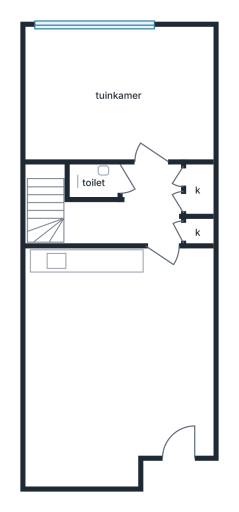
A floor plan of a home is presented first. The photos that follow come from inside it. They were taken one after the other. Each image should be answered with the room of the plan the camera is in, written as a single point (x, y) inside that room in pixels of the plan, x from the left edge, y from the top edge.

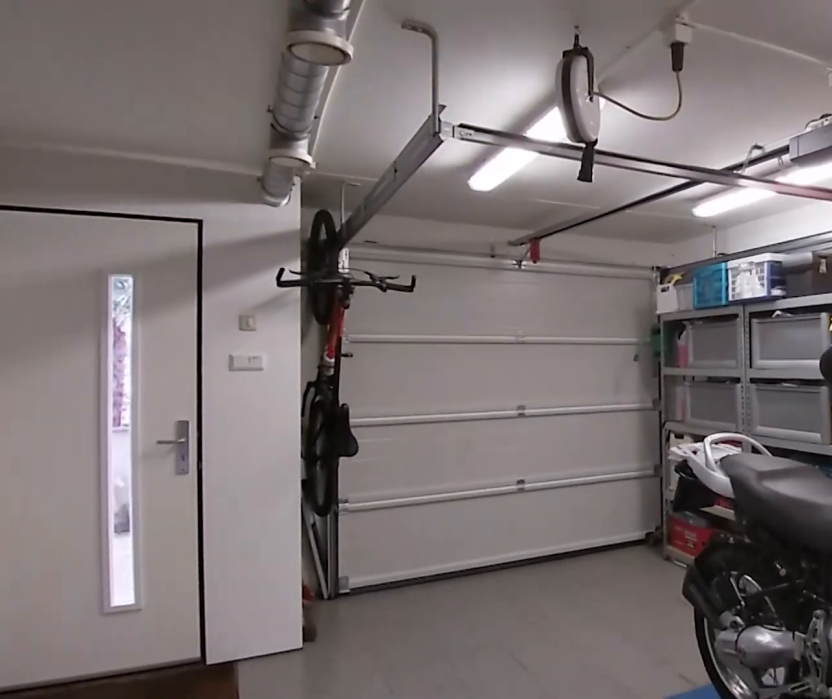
(46, 350)
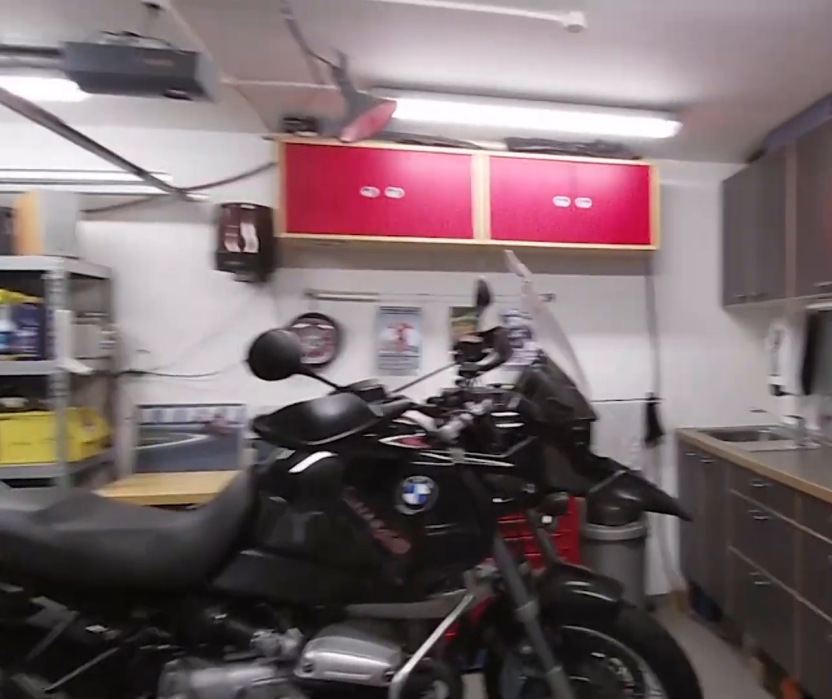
(46, 350)
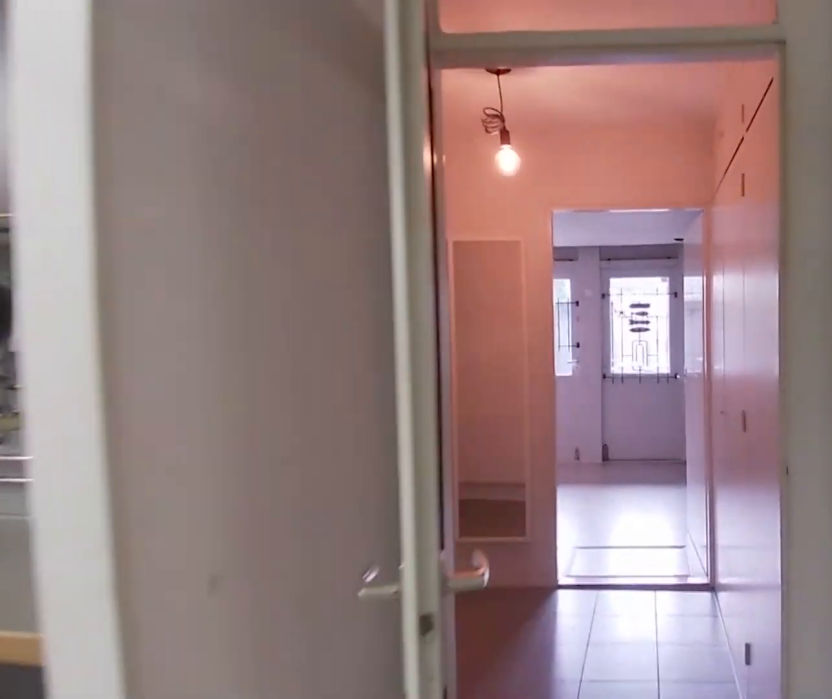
(46, 350)
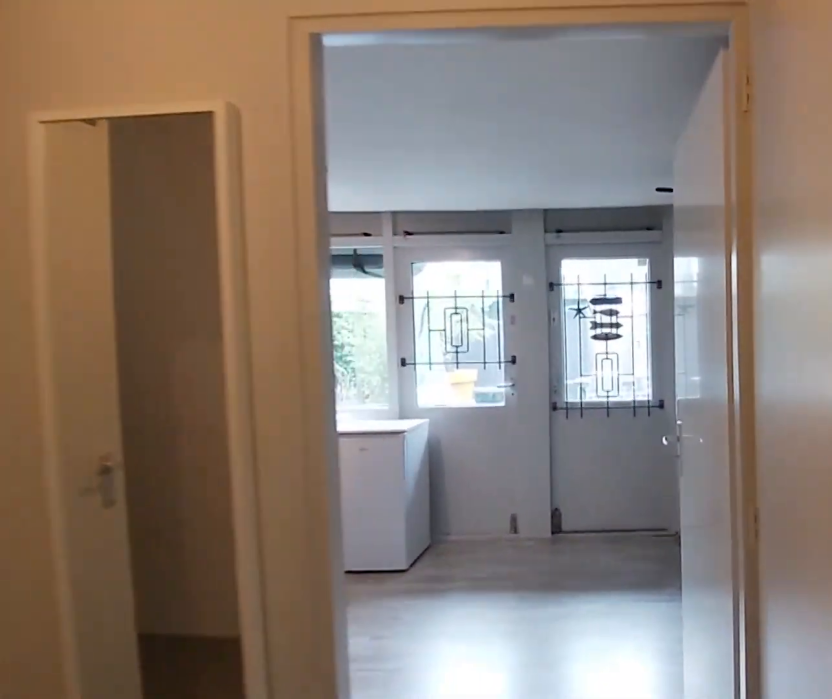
(136, 209)
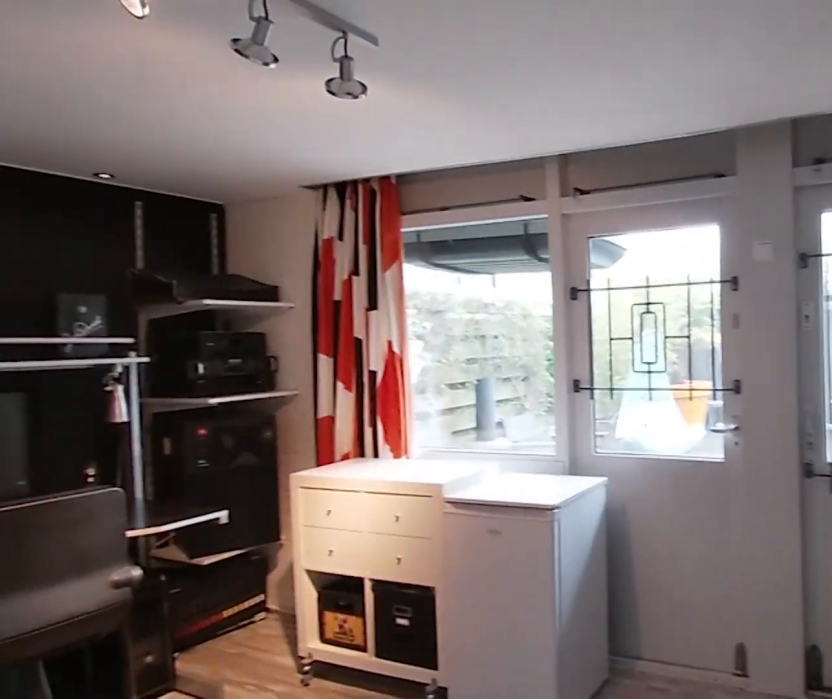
(120, 94)
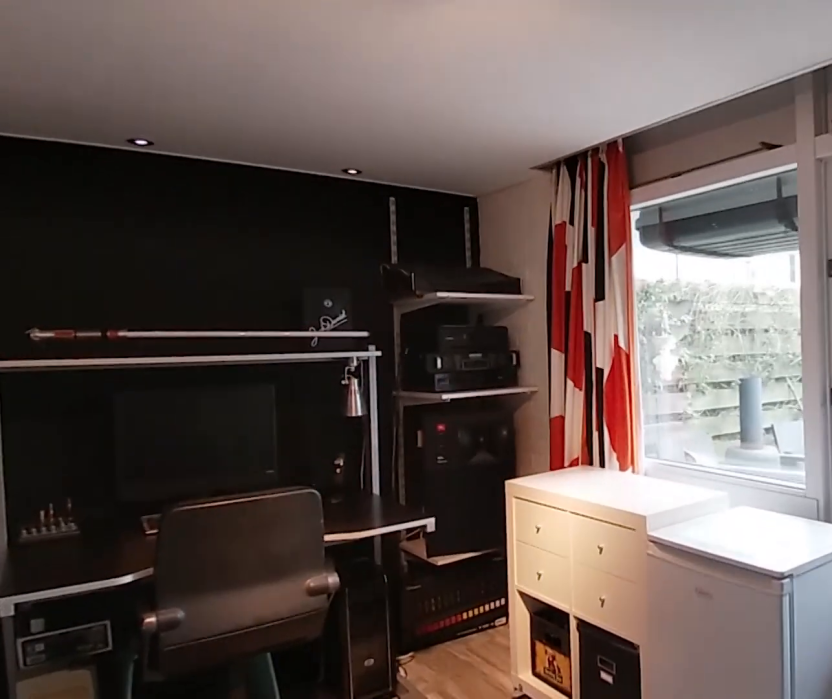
(120, 94)
